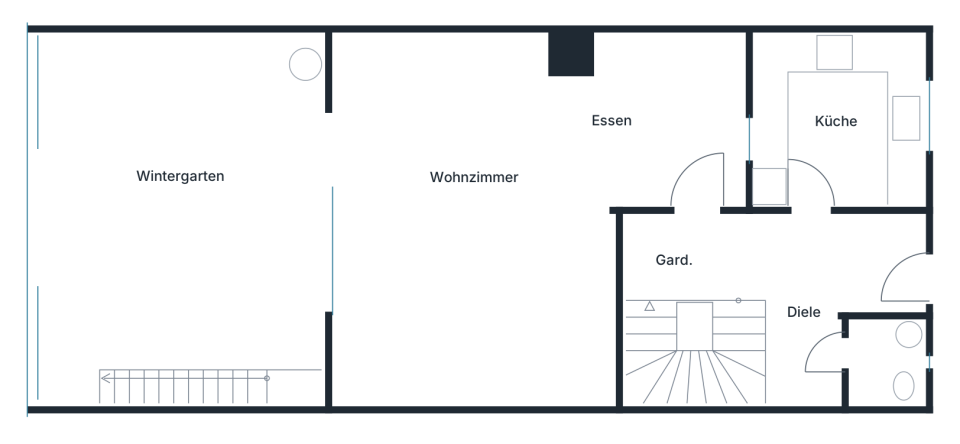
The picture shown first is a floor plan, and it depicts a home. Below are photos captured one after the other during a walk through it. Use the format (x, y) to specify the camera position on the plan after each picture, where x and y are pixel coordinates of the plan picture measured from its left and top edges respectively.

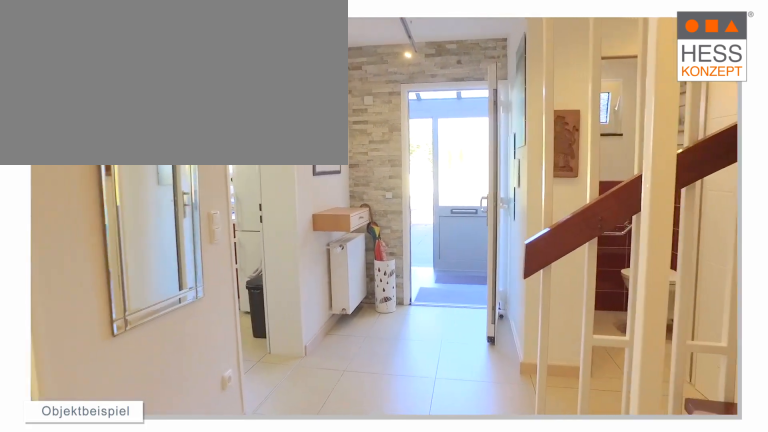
(715, 275)
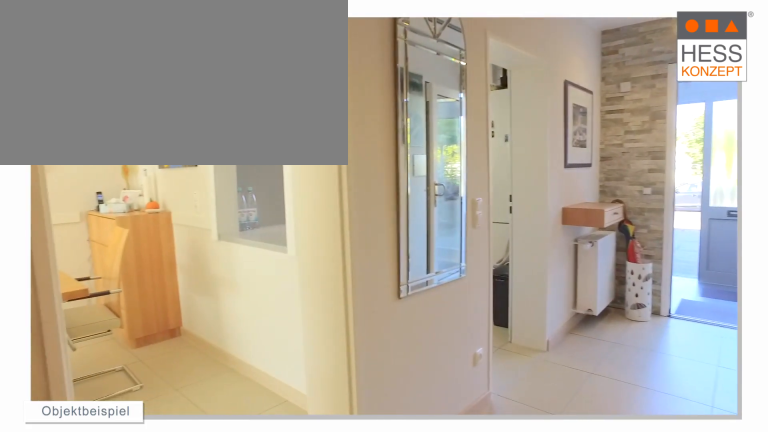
(701, 279)
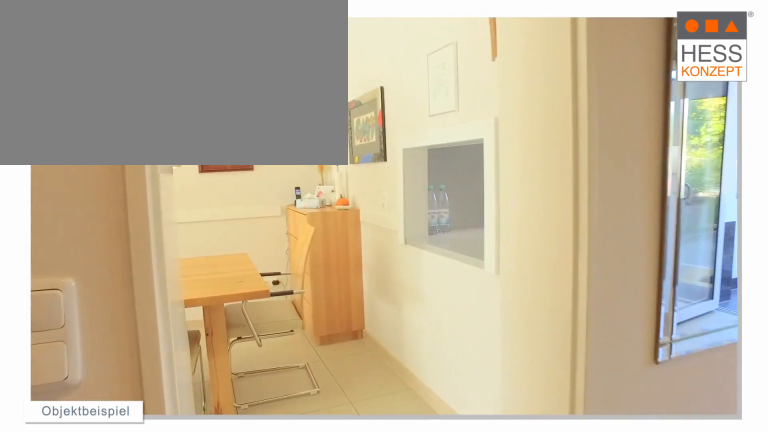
(693, 269)
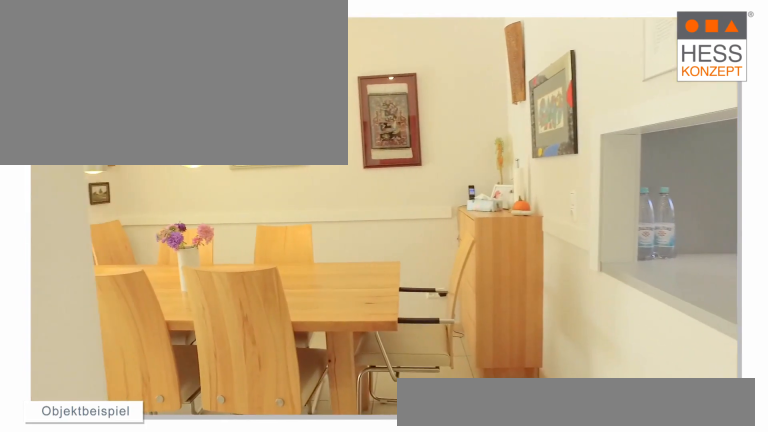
(677, 204)
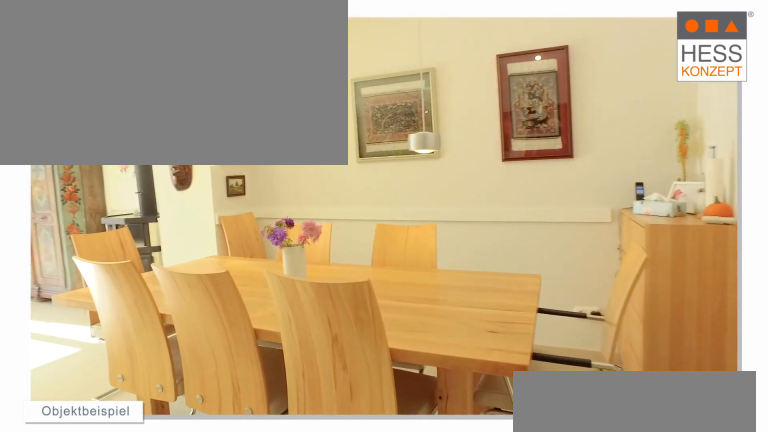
(672, 201)
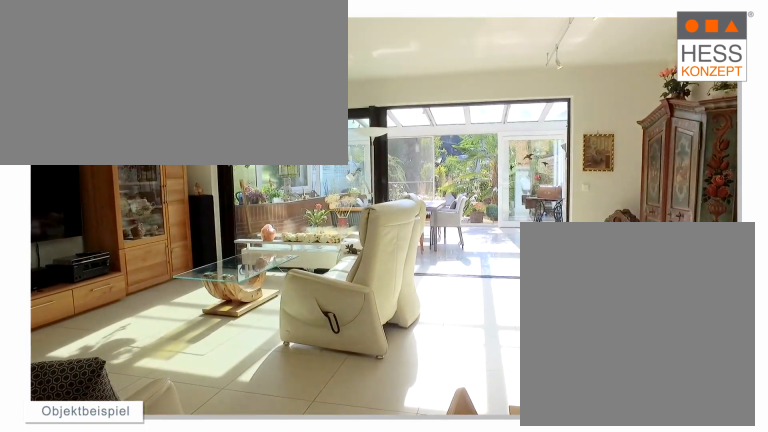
(644, 152)
